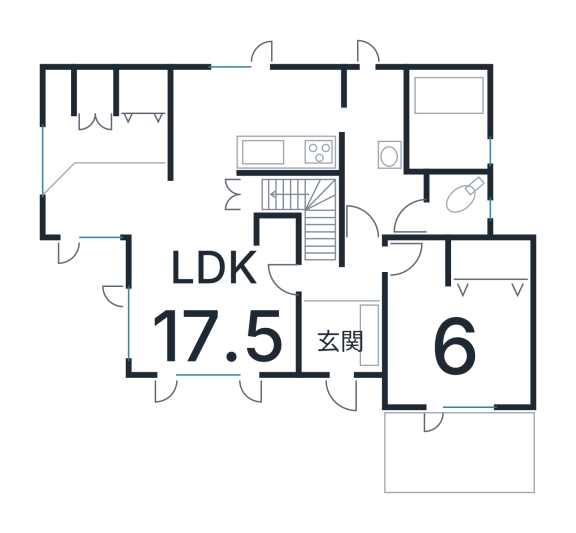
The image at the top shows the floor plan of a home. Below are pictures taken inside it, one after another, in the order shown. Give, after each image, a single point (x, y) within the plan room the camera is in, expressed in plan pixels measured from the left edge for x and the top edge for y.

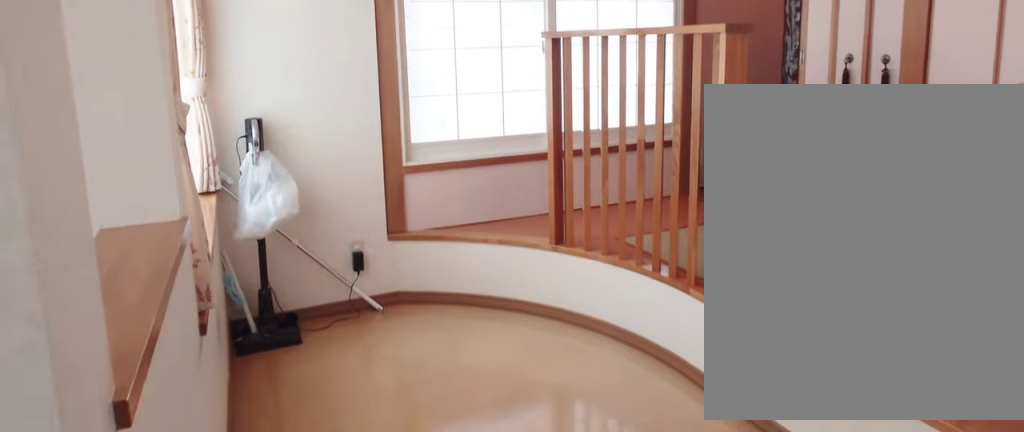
(91, 211)
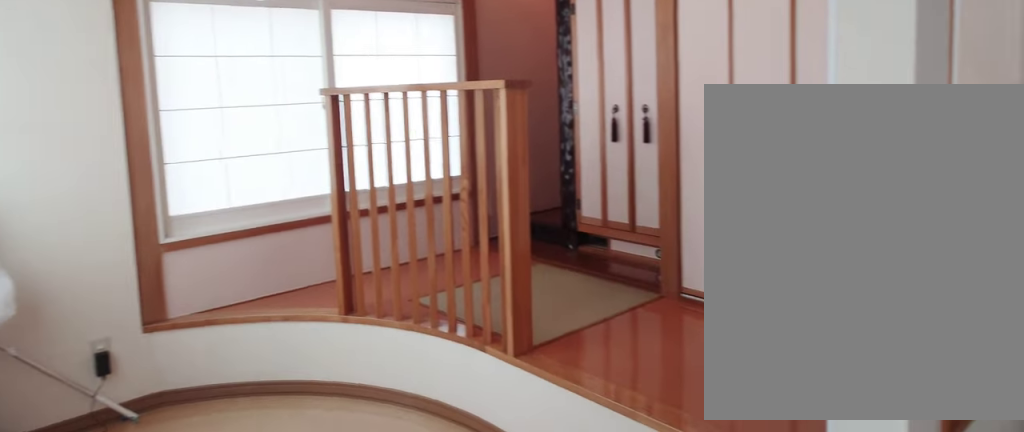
(91, 211)
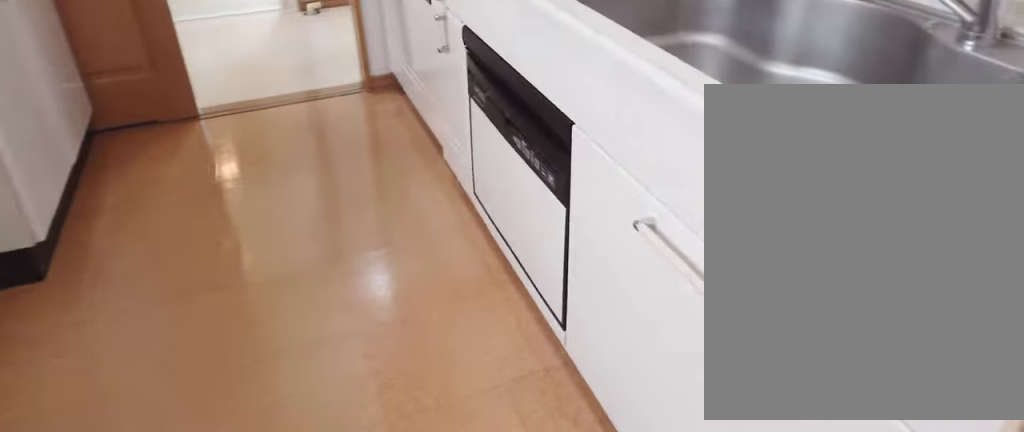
(265, 120)
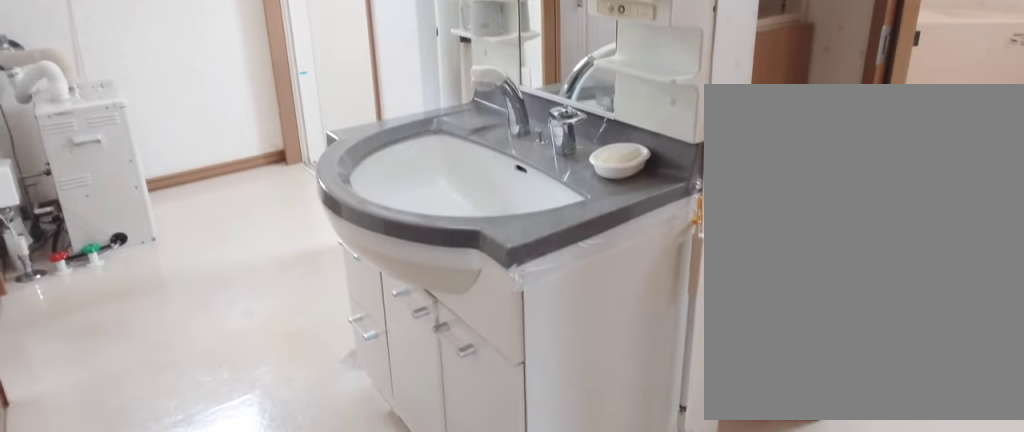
(369, 168)
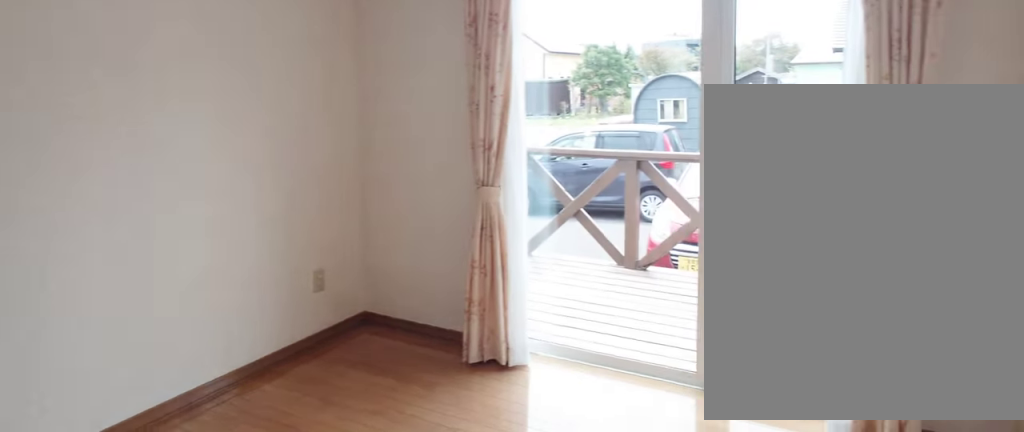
(463, 363)
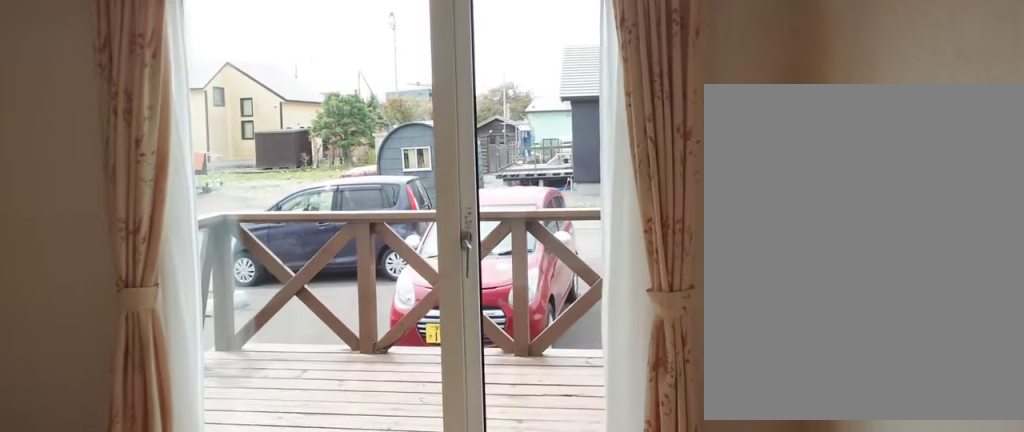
(463, 363)
